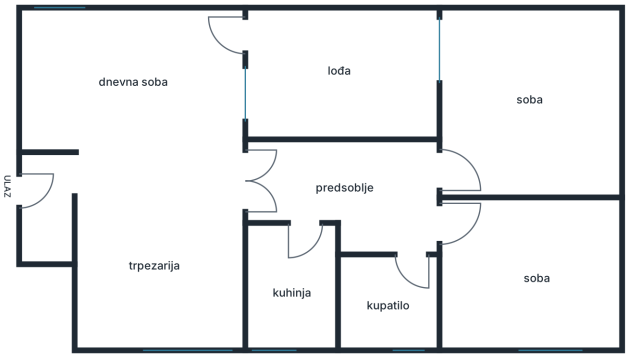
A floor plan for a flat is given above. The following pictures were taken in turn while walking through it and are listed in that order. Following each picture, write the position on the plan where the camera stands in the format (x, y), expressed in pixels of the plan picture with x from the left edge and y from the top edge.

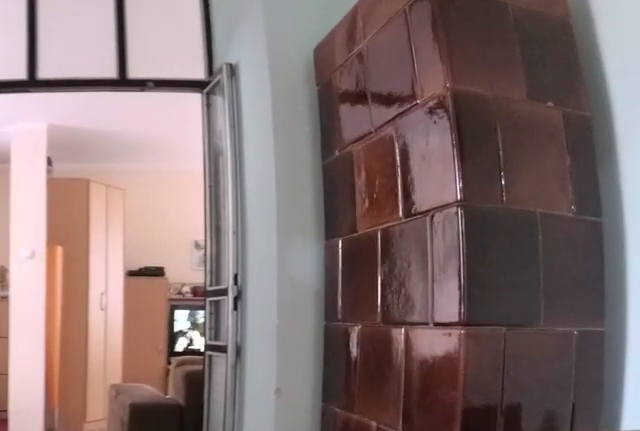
(342, 184)
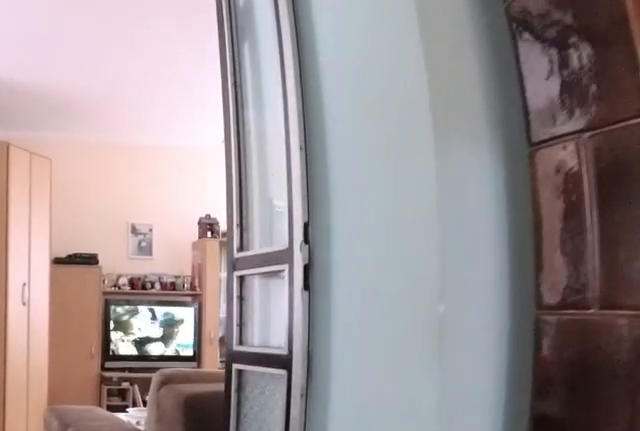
(298, 179)
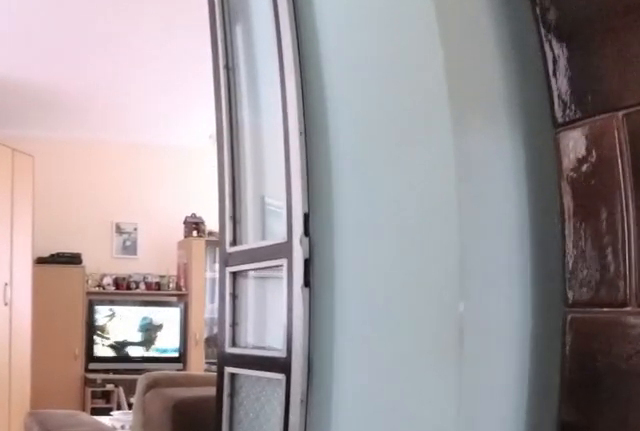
(293, 178)
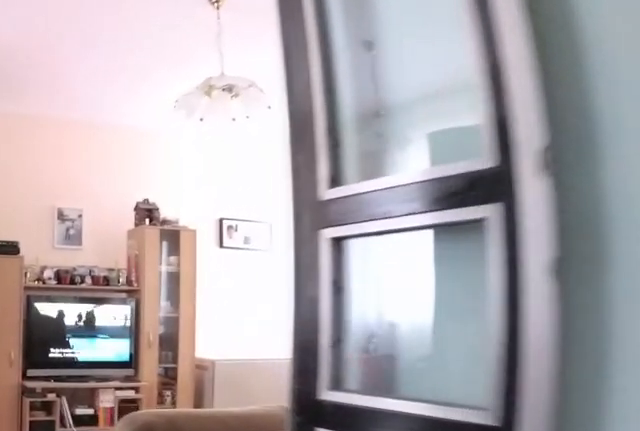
(264, 177)
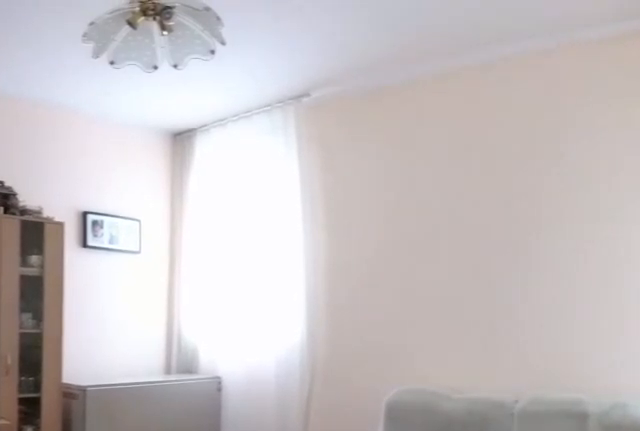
(231, 182)
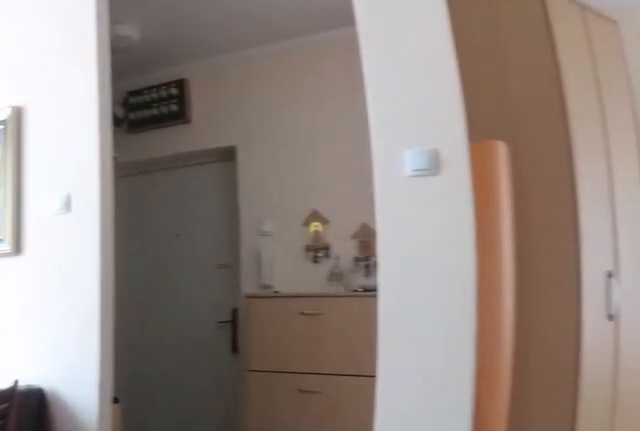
(225, 174)
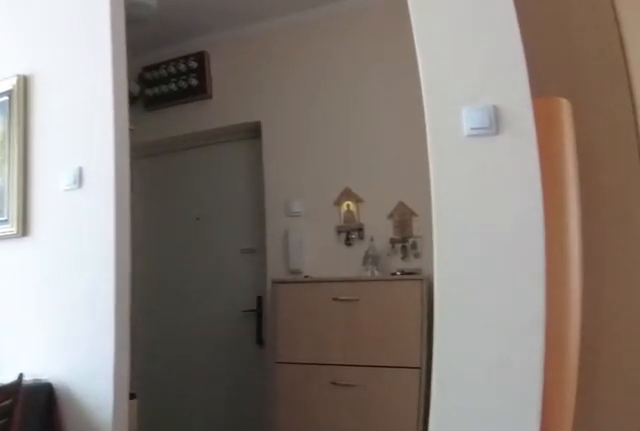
(203, 176)
